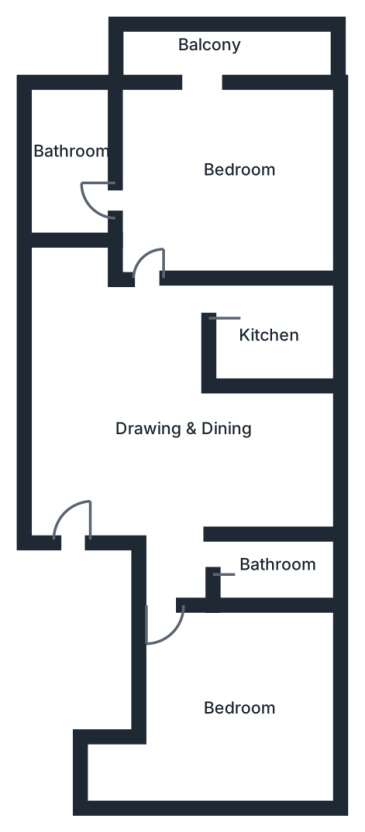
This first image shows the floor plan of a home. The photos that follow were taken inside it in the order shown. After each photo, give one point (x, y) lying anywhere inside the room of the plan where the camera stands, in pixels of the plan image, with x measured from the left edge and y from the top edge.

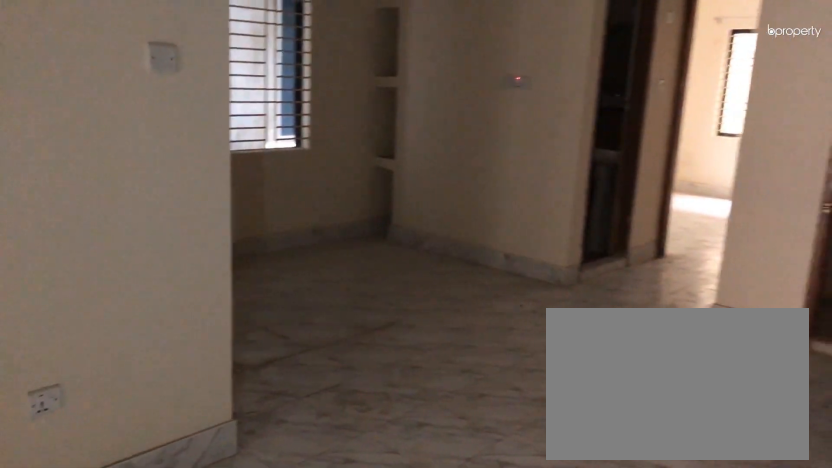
(163, 436)
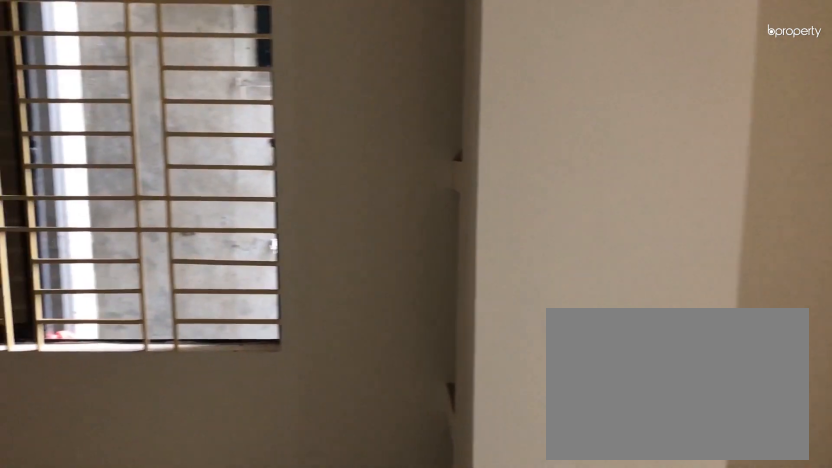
(236, 724)
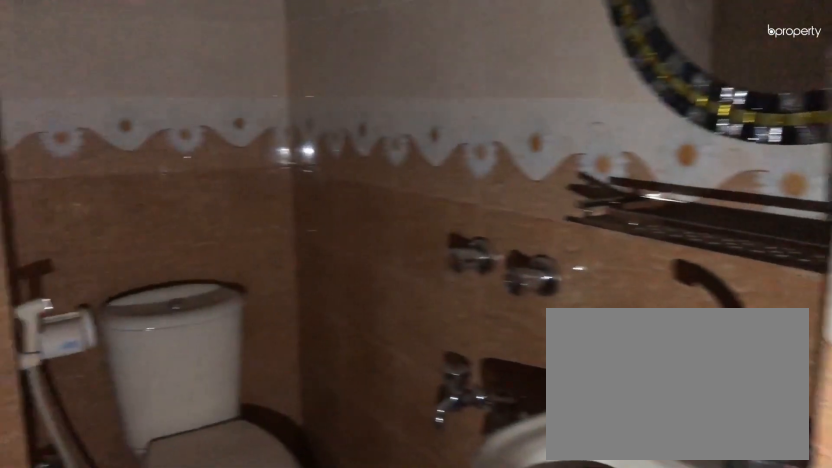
(284, 574)
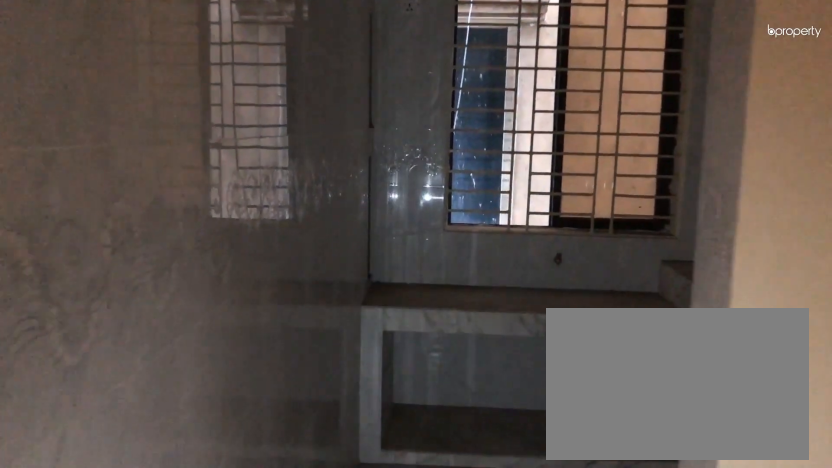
(273, 333)
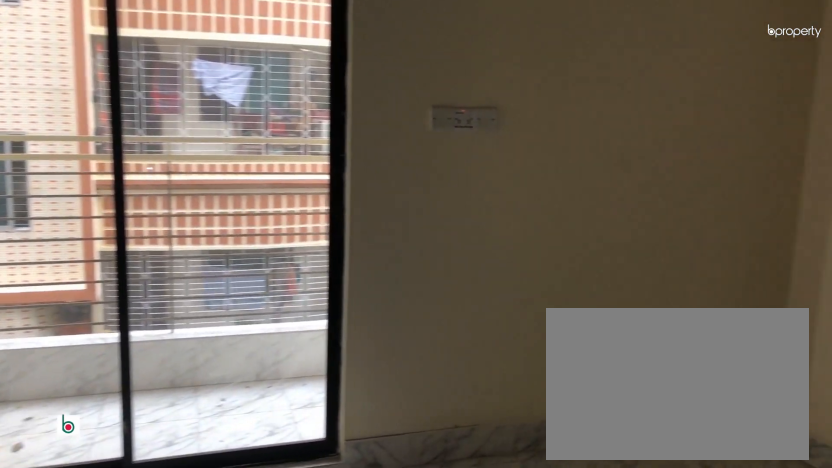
(232, 183)
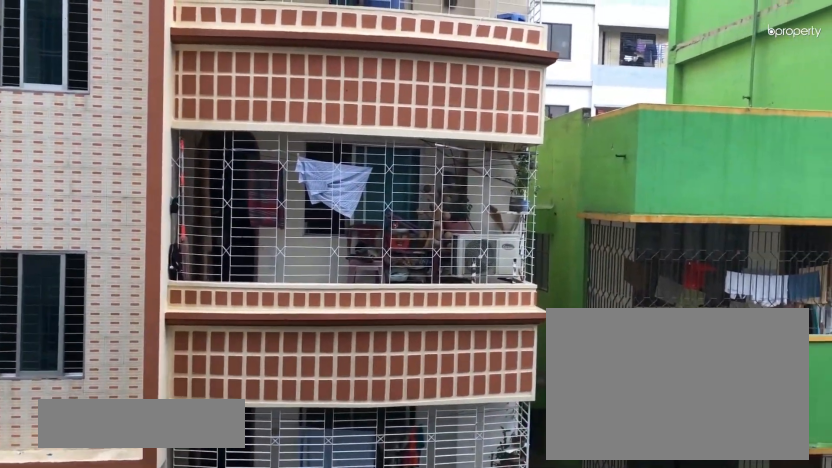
(204, 45)
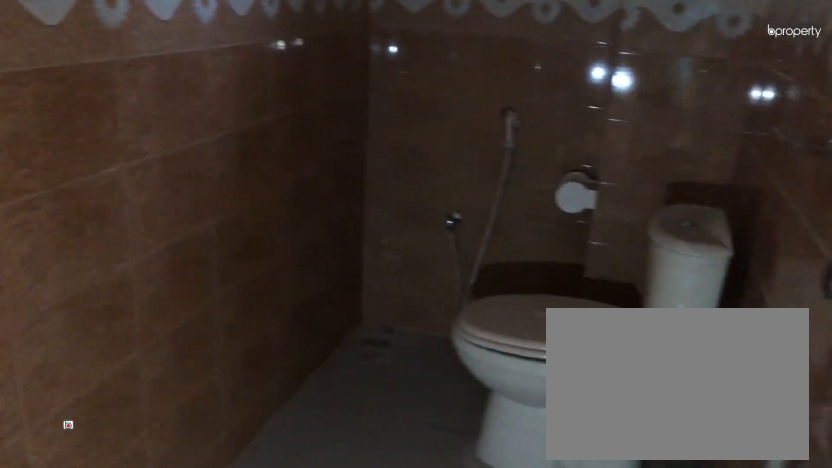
(71, 164)
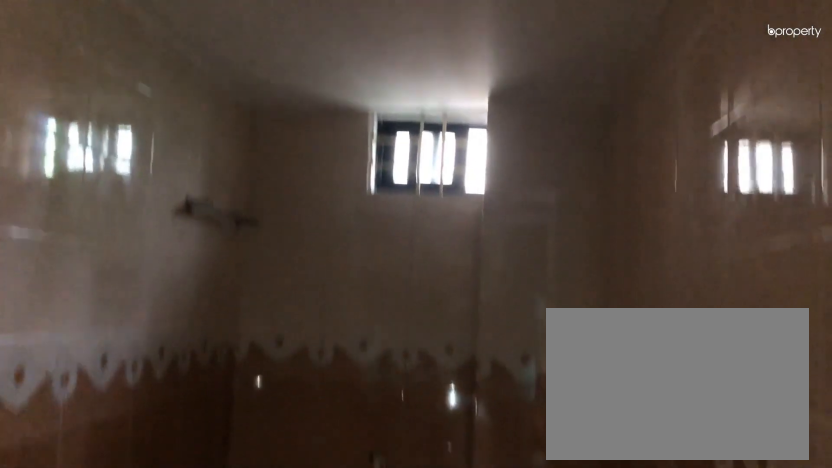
(71, 164)
